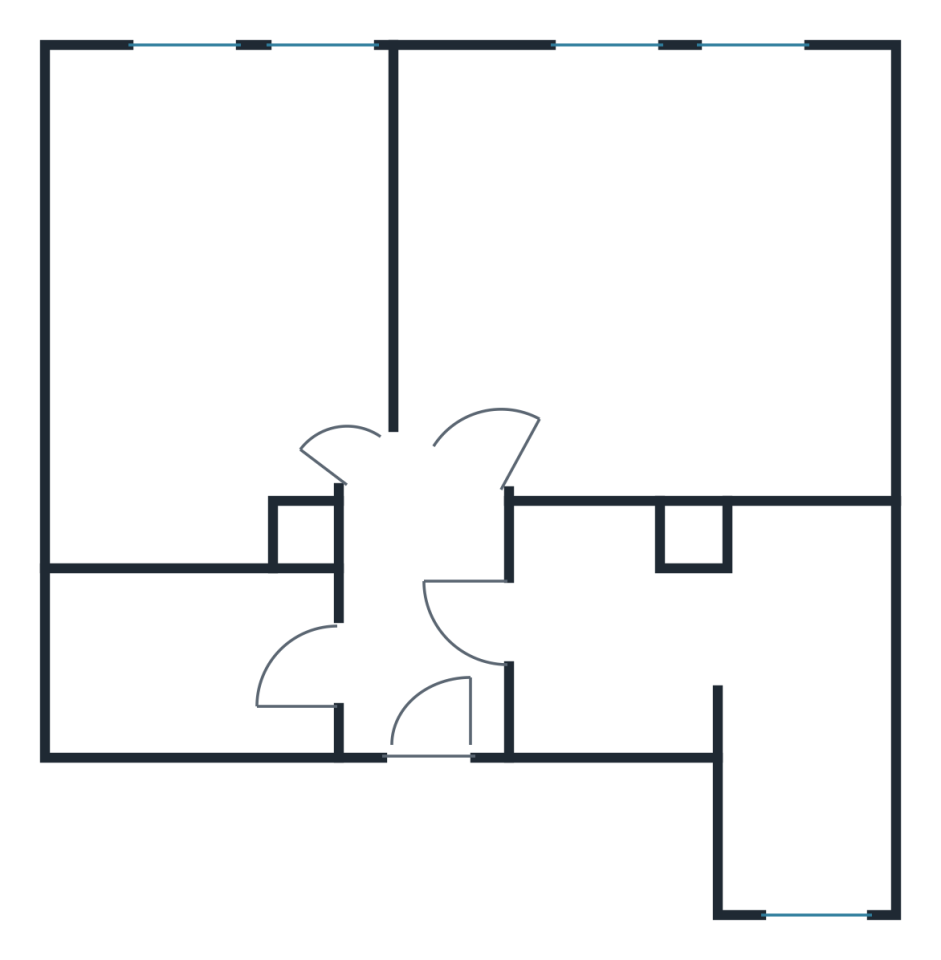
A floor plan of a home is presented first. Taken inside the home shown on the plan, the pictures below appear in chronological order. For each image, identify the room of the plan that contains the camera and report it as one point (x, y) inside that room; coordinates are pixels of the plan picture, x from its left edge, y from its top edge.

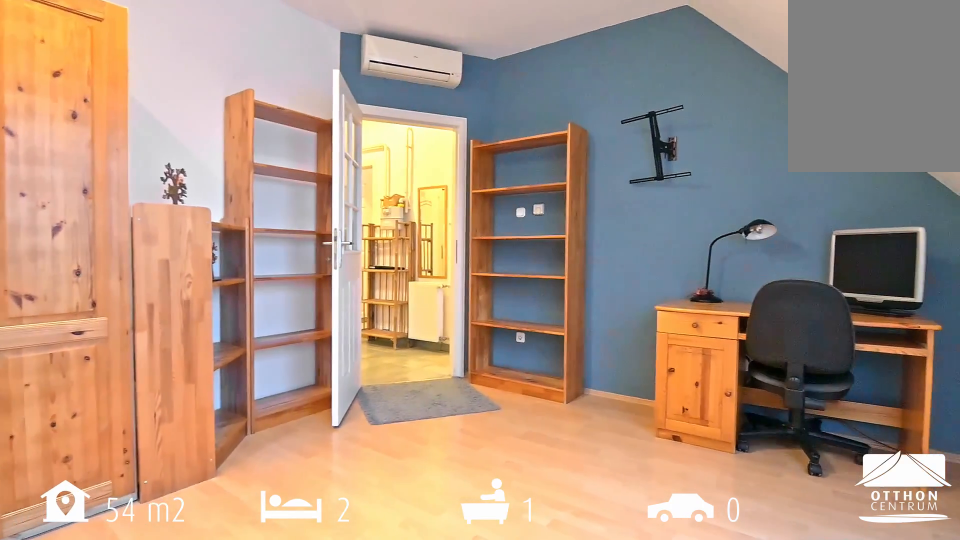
(677, 275)
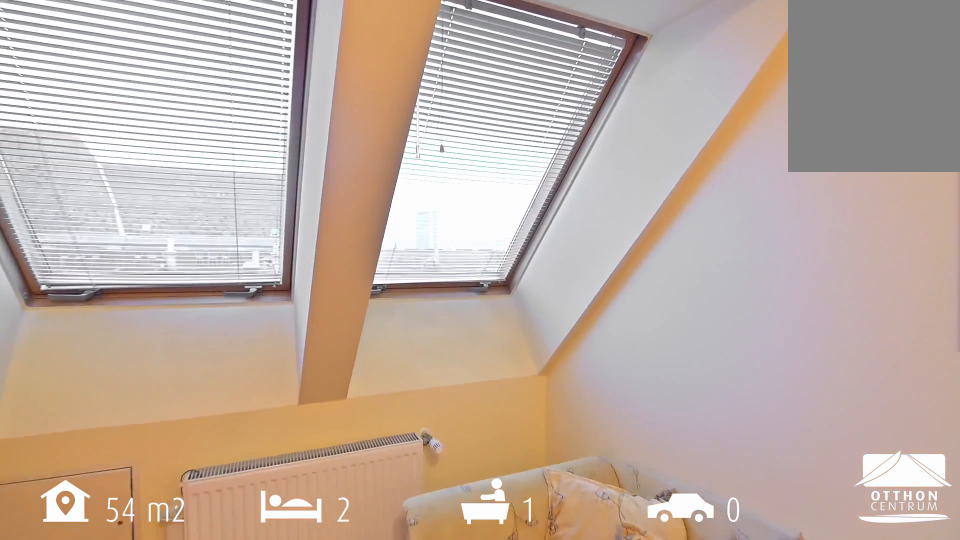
(210, 302)
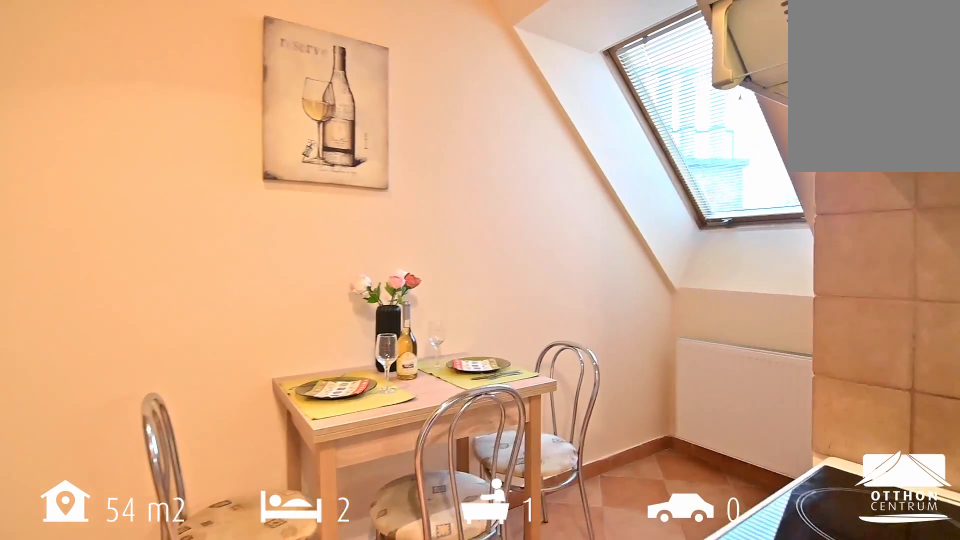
(790, 642)
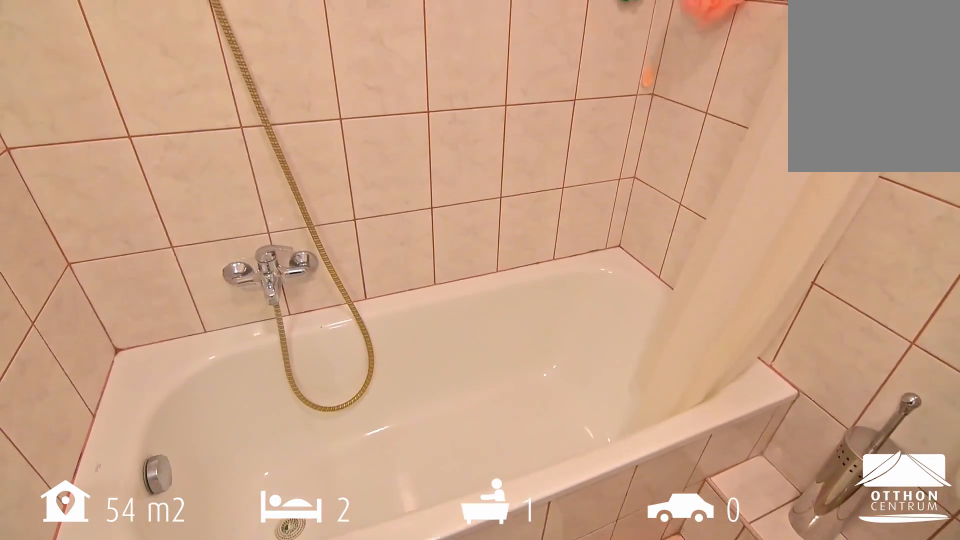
(195, 642)
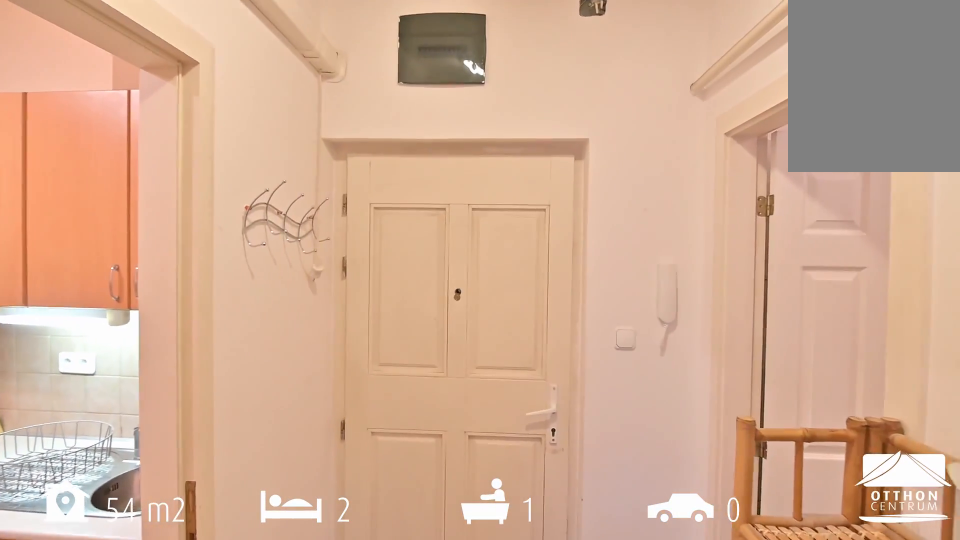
(422, 672)
